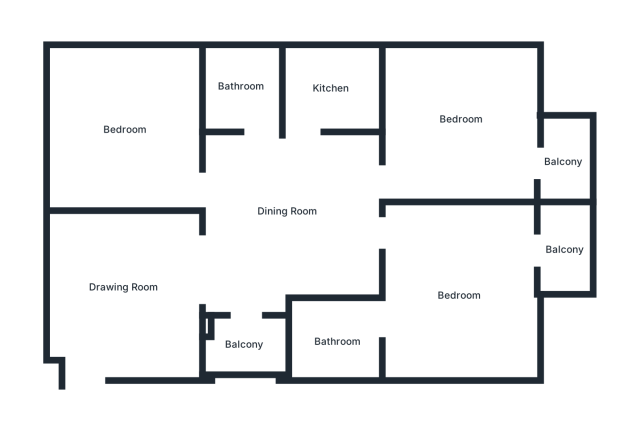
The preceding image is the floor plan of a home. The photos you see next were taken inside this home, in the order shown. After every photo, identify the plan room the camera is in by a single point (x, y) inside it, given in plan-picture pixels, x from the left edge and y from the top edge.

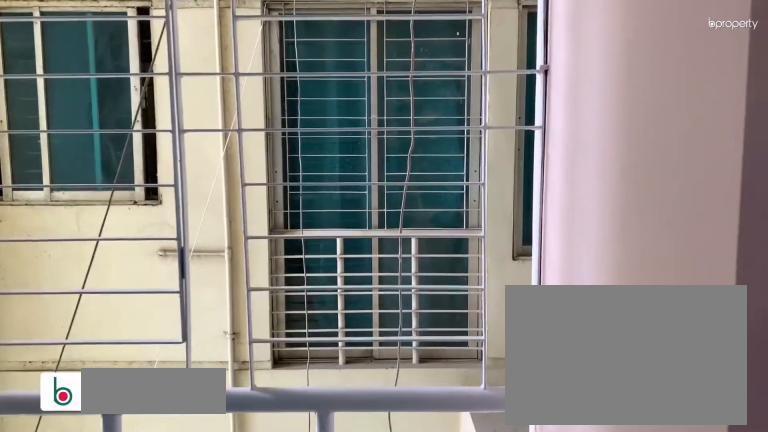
(245, 349)
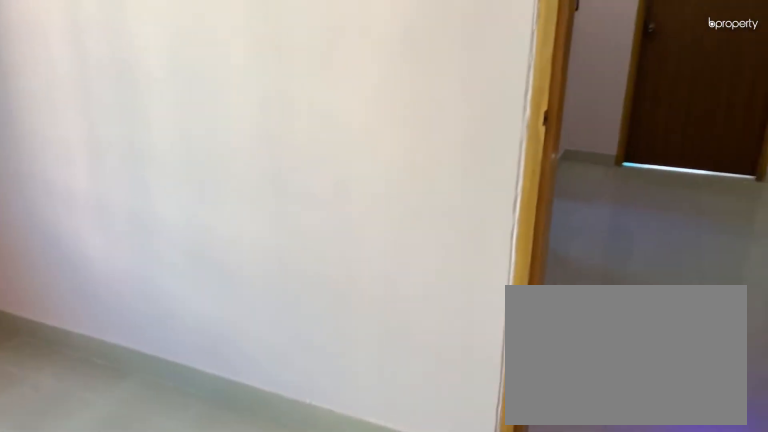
(127, 127)
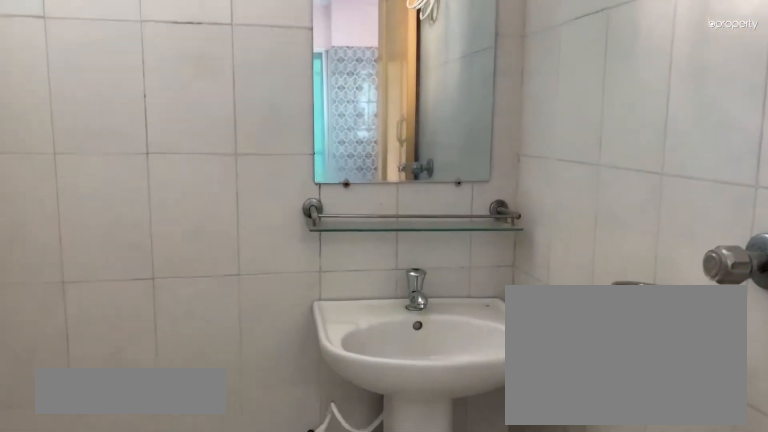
(239, 87)
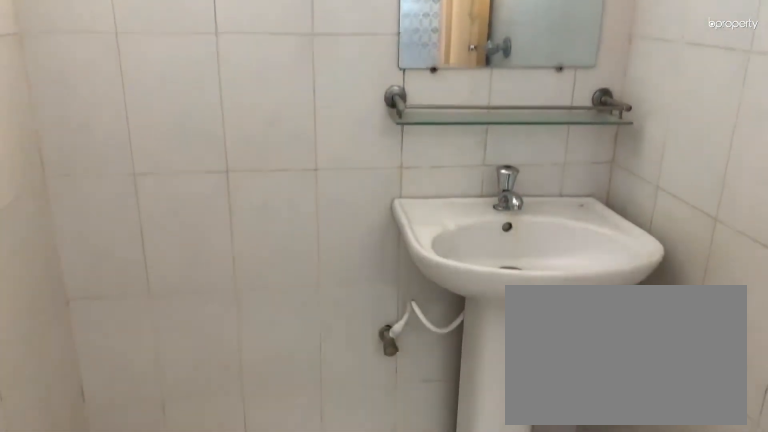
(239, 87)
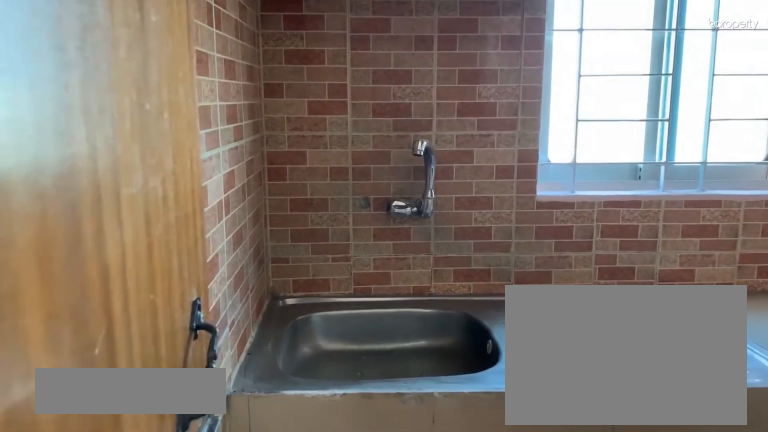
(328, 88)
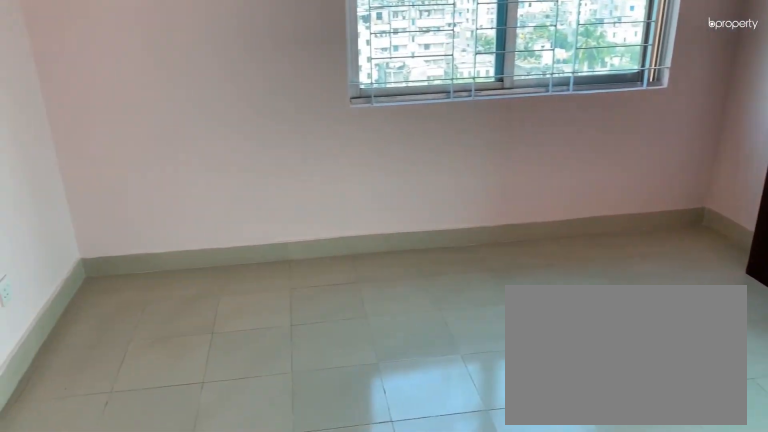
(462, 119)
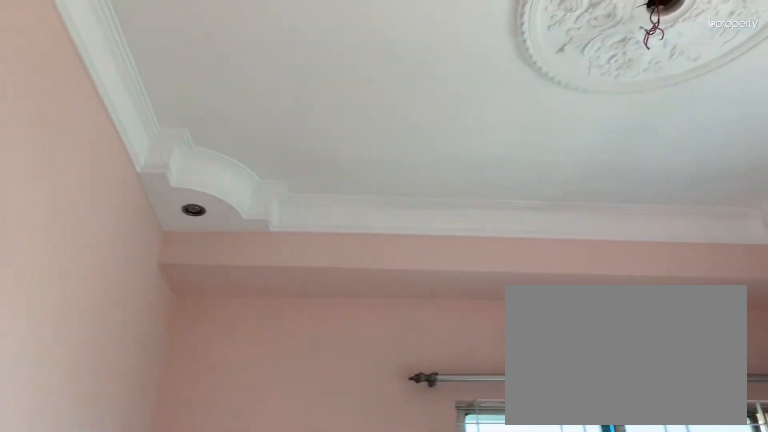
(462, 119)
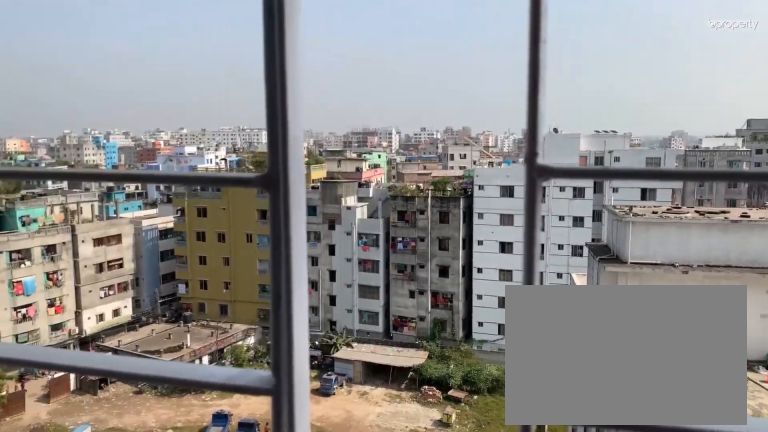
(564, 162)
